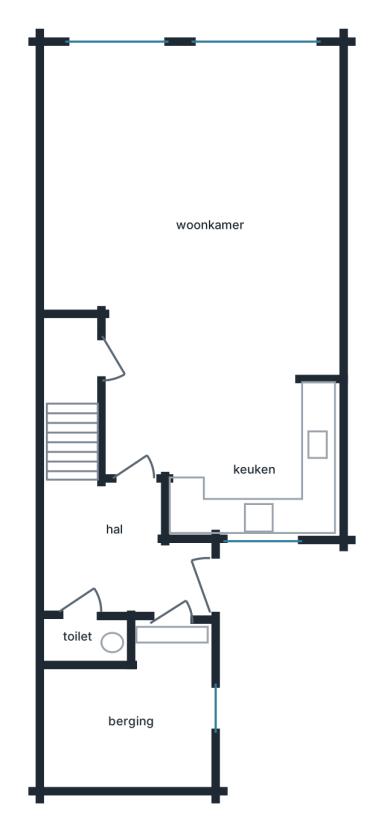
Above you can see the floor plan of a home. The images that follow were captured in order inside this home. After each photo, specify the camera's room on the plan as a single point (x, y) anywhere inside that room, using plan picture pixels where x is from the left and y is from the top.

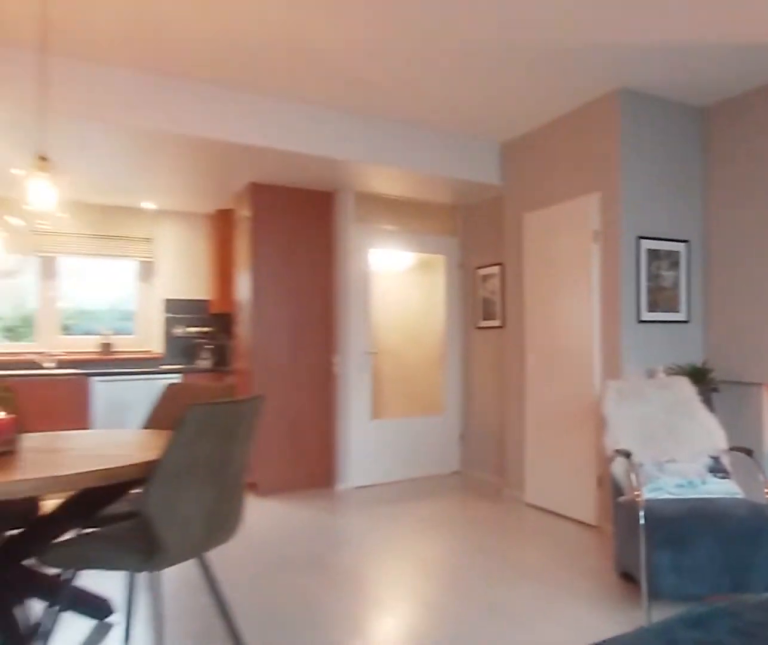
(136, 159)
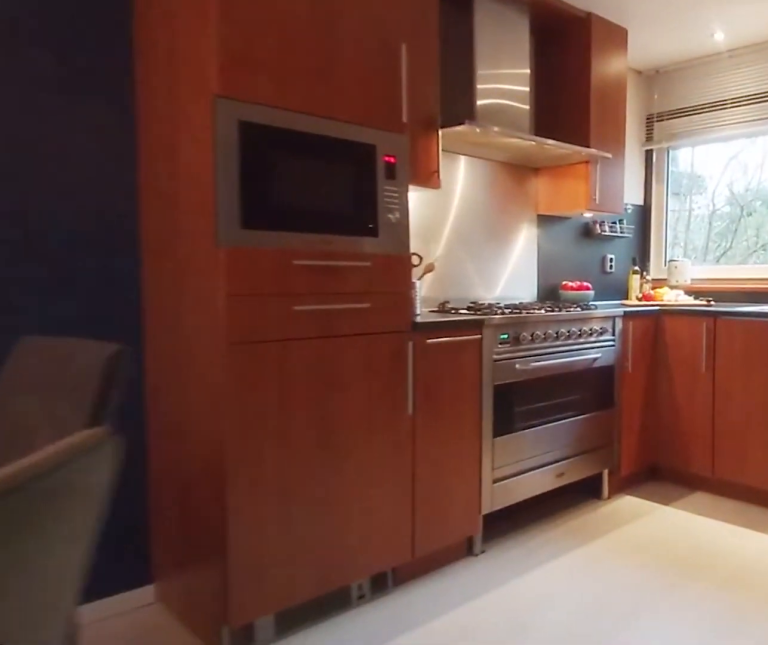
(136, 159)
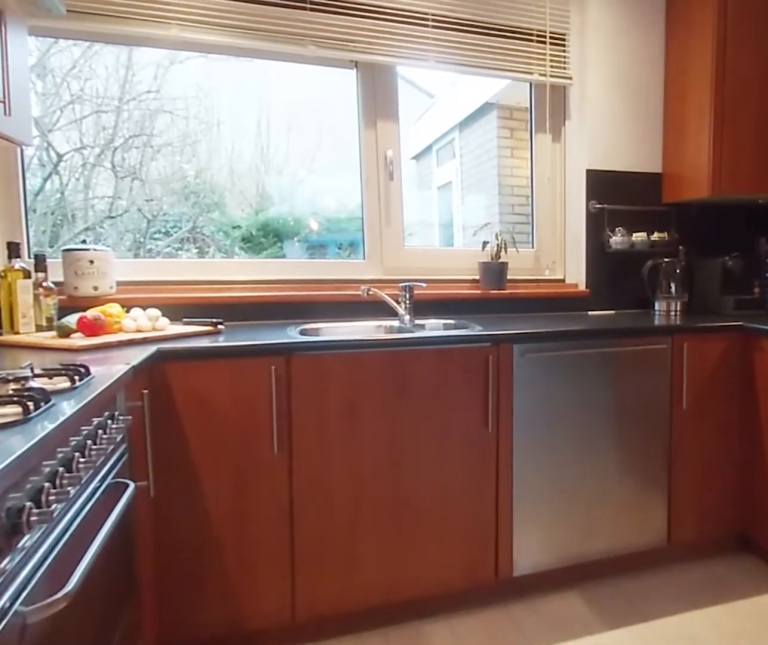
(256, 473)
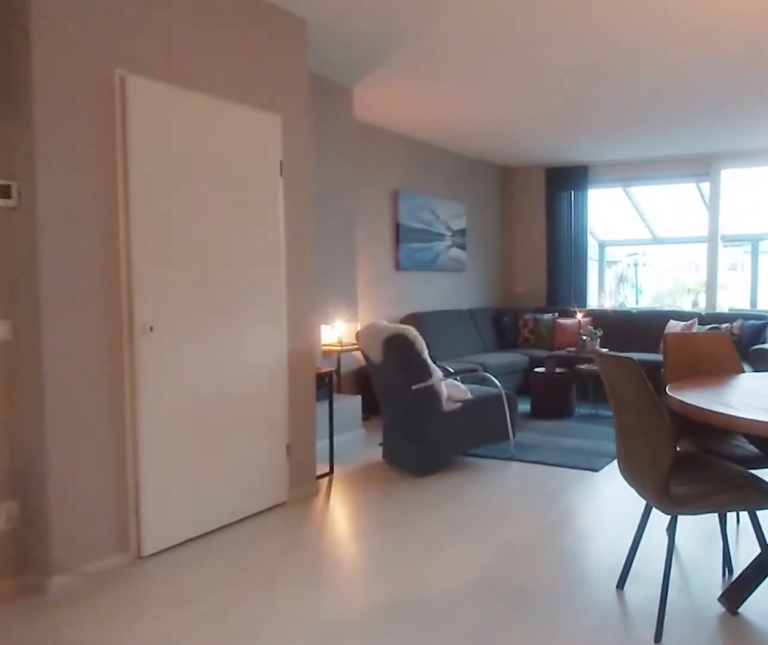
(133, 165)
